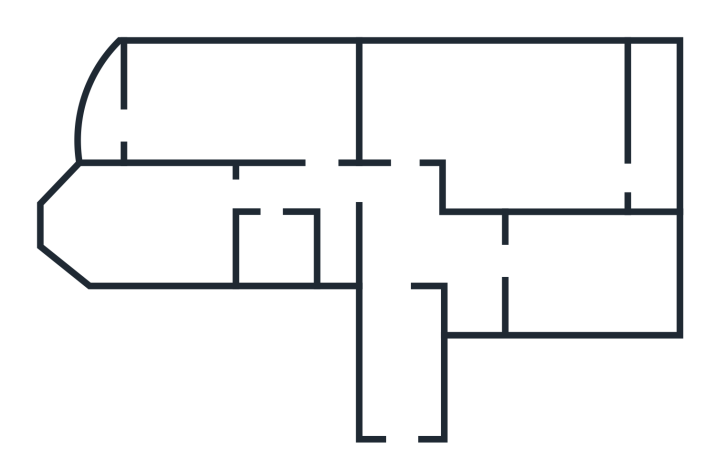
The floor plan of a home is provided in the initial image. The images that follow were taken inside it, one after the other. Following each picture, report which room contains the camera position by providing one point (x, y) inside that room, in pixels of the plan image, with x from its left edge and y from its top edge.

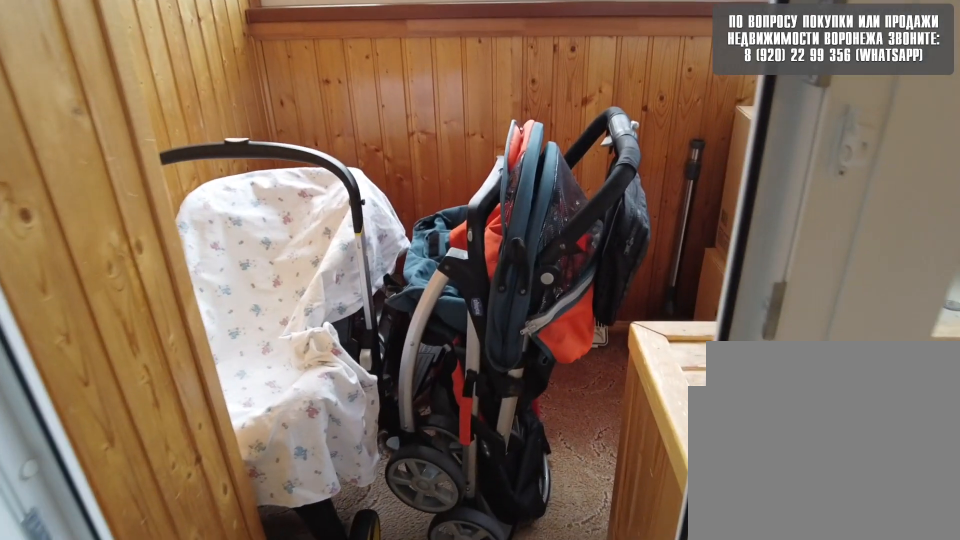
(109, 117)
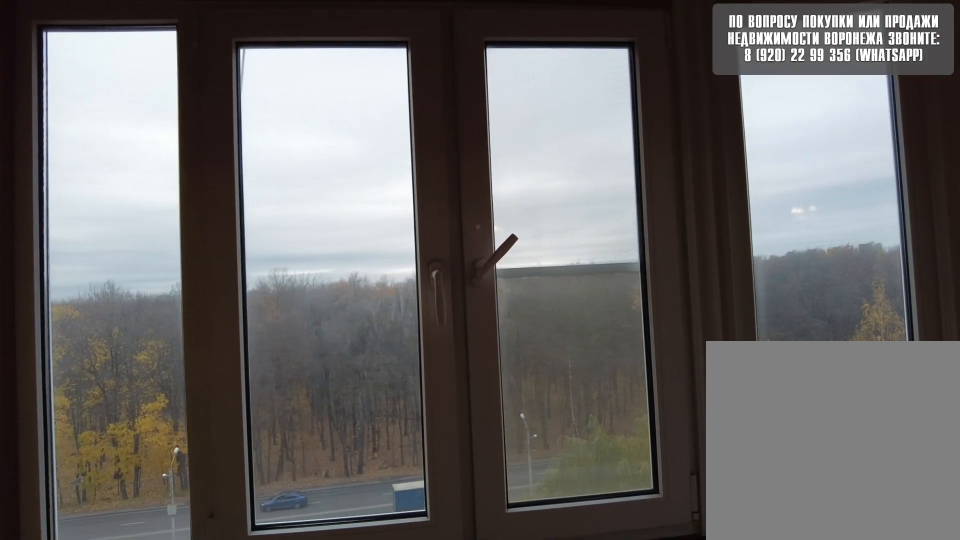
(109, 117)
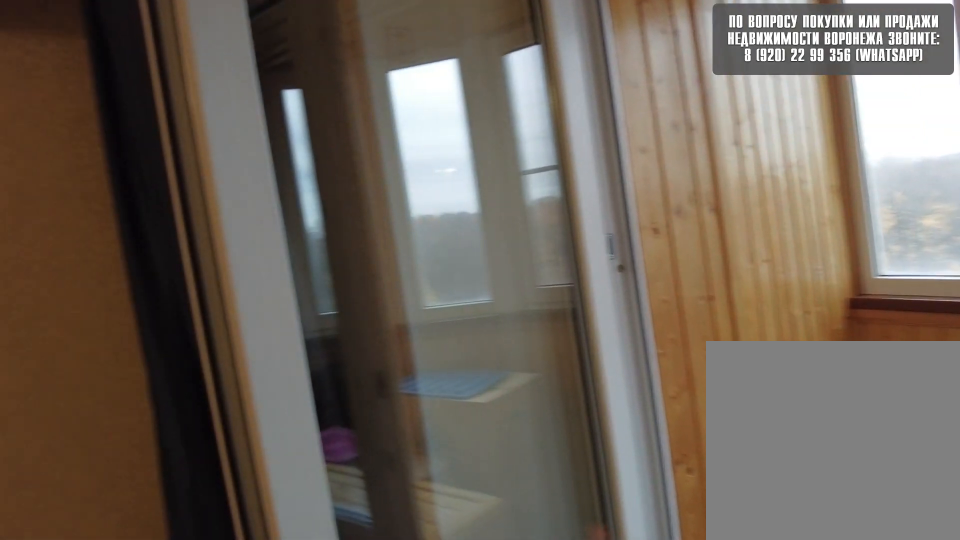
(163, 122)
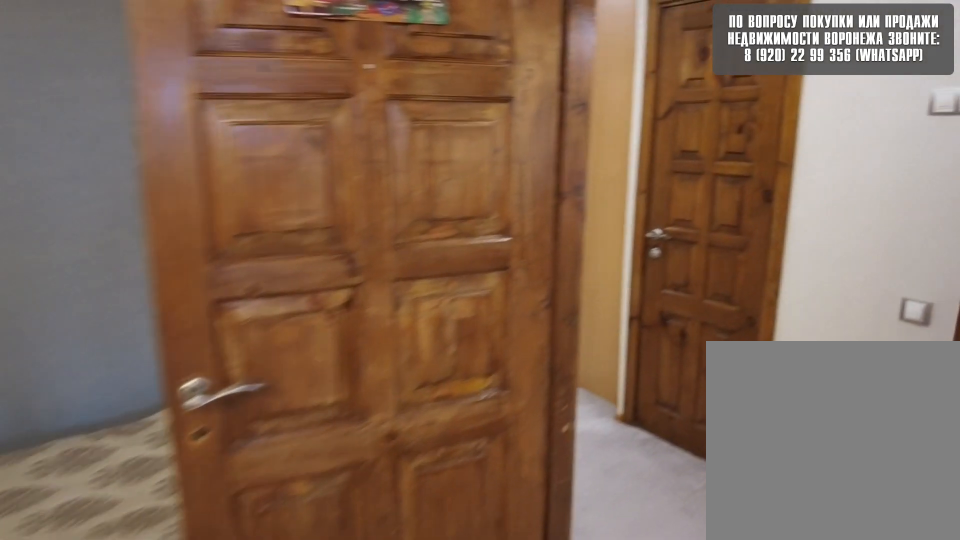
(267, 137)
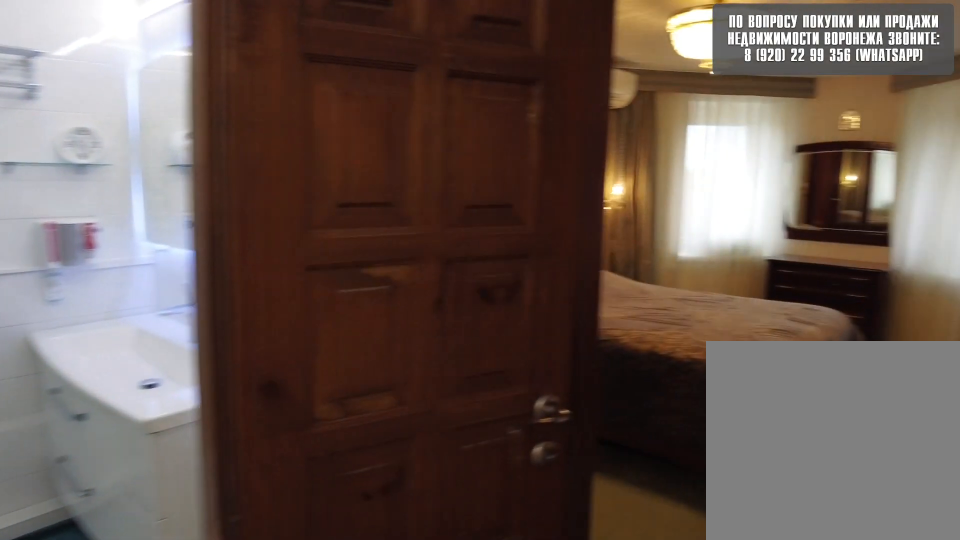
(336, 175)
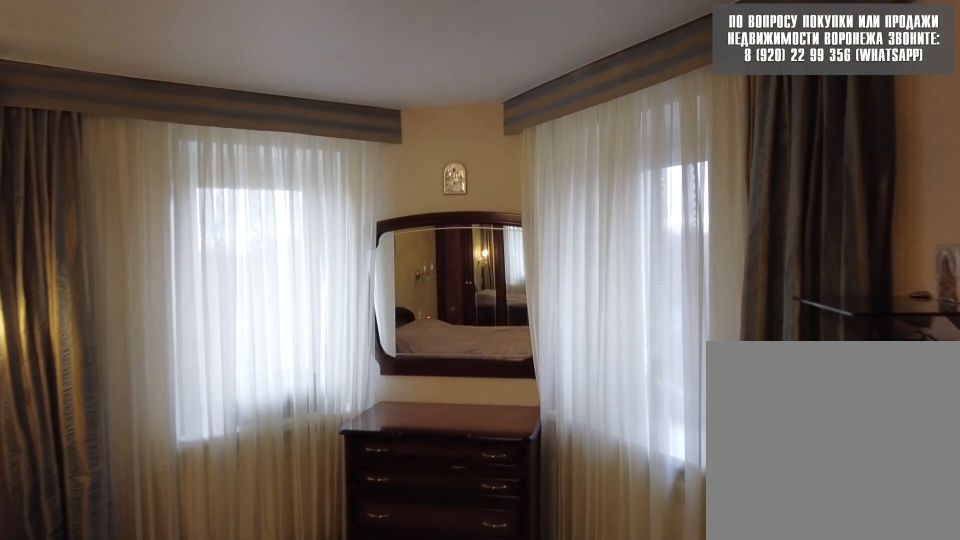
(163, 218)
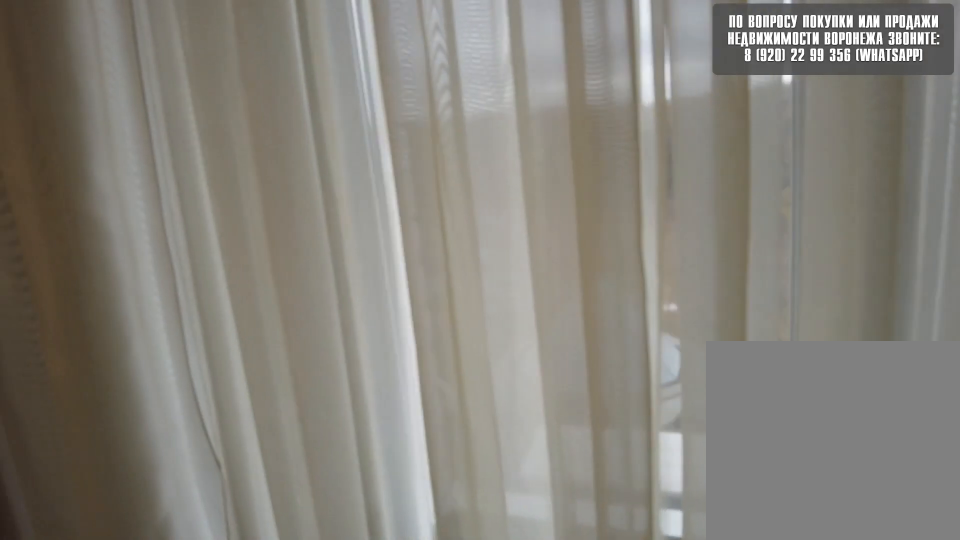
(163, 218)
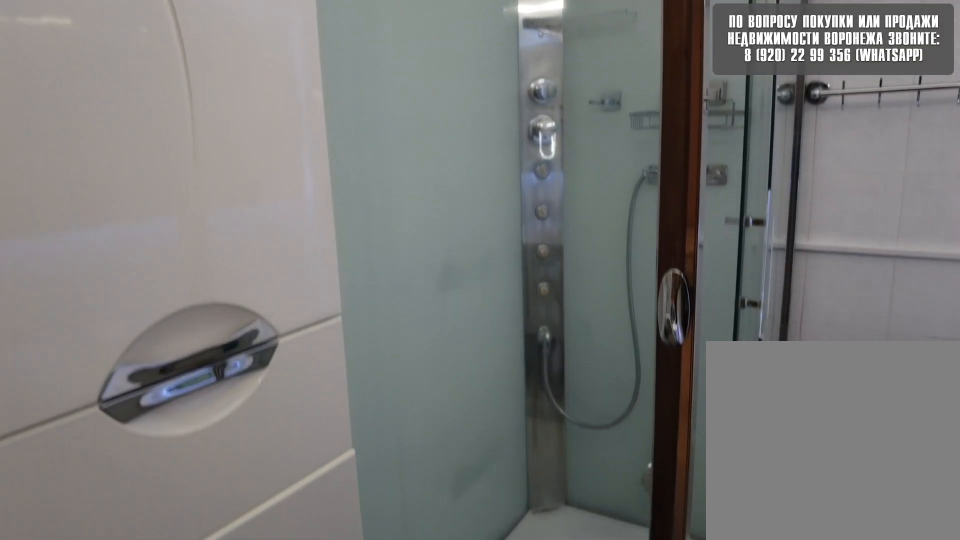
(270, 206)
